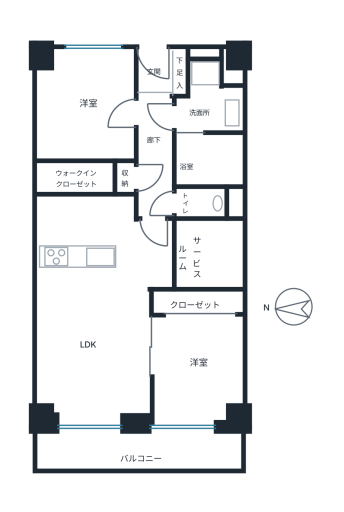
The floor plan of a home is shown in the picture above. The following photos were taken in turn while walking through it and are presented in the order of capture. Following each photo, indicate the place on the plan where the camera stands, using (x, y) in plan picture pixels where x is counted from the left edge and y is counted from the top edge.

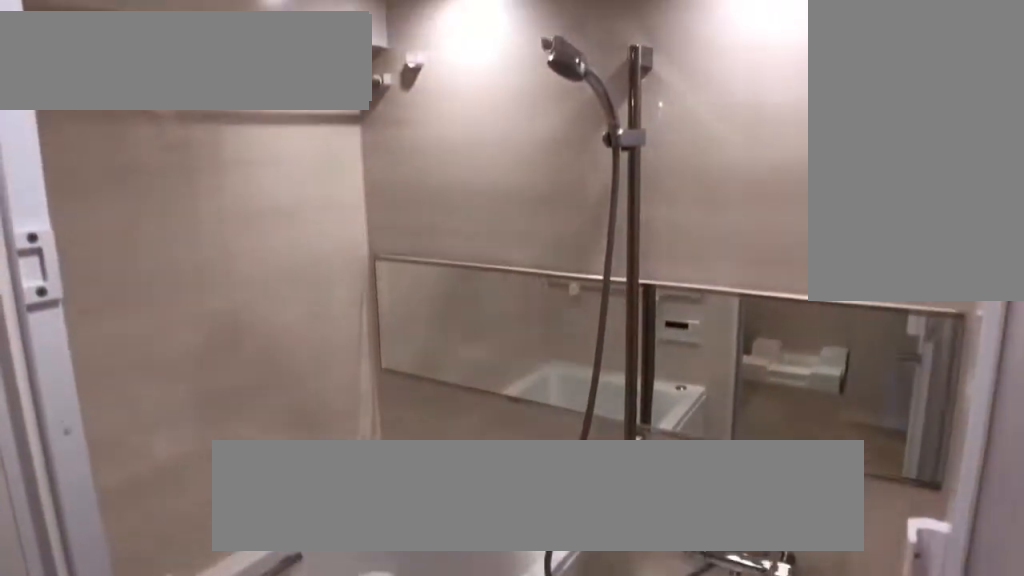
(209, 133)
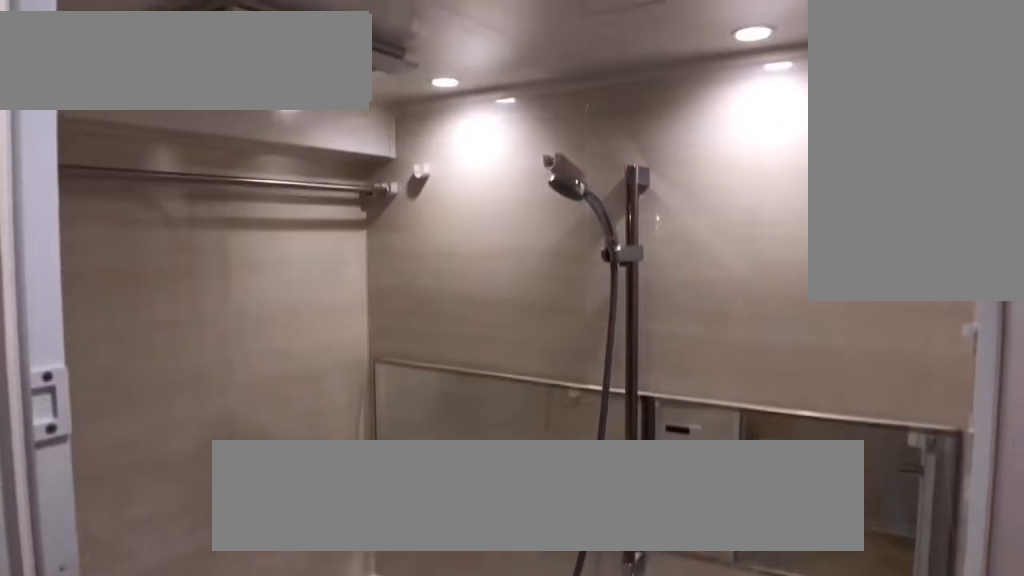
(209, 133)
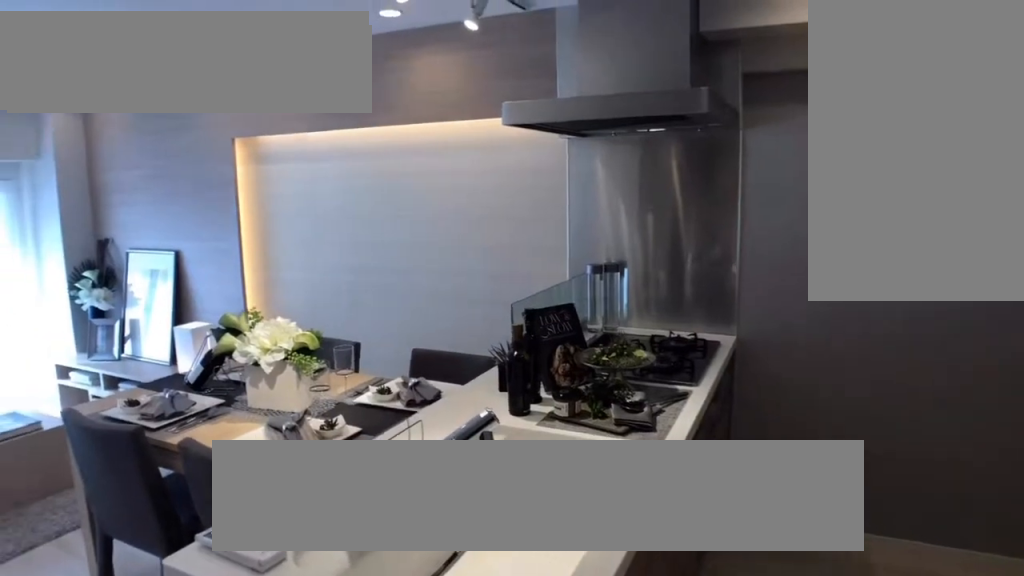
(108, 282)
